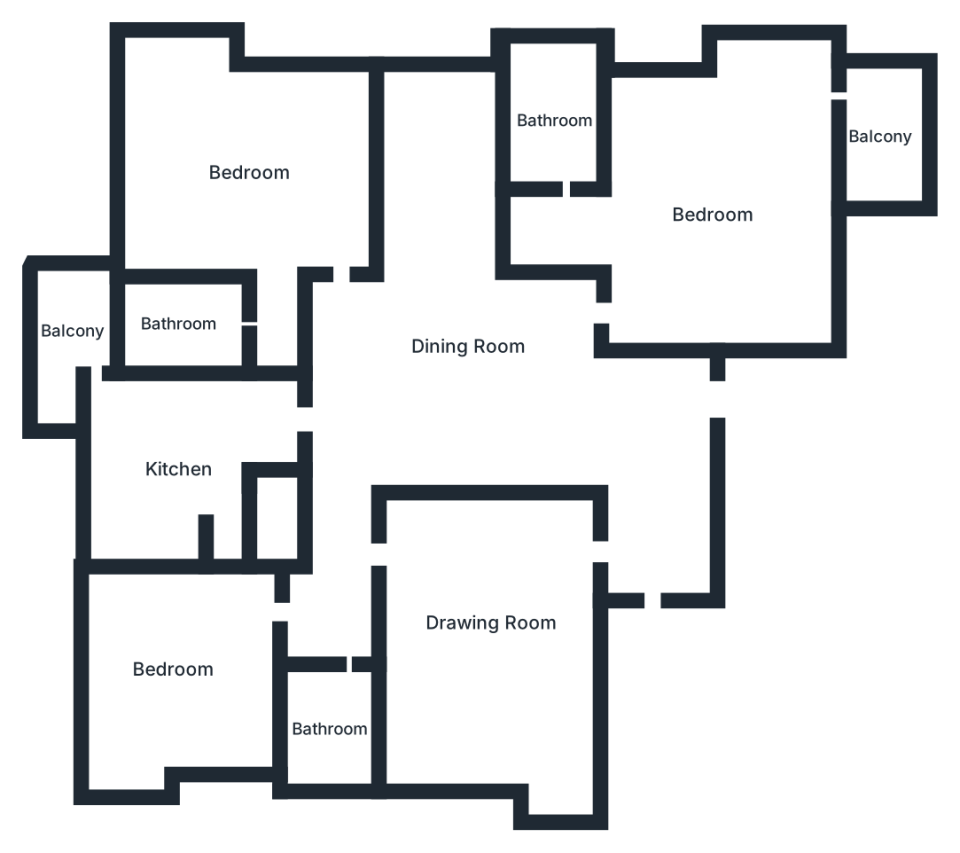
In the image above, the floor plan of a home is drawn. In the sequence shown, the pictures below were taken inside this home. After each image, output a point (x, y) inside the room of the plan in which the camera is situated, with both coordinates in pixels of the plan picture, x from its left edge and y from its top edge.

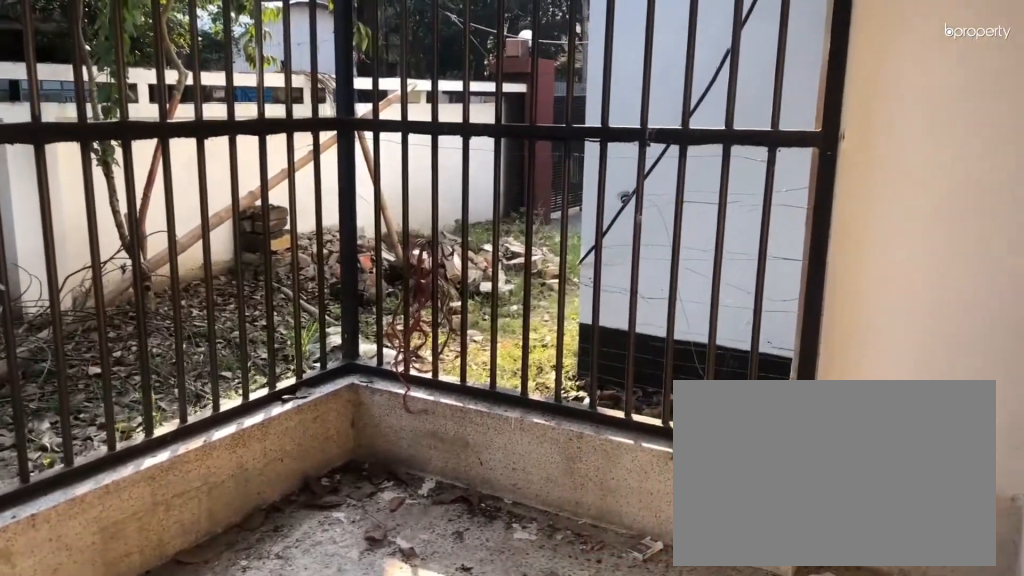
(885, 131)
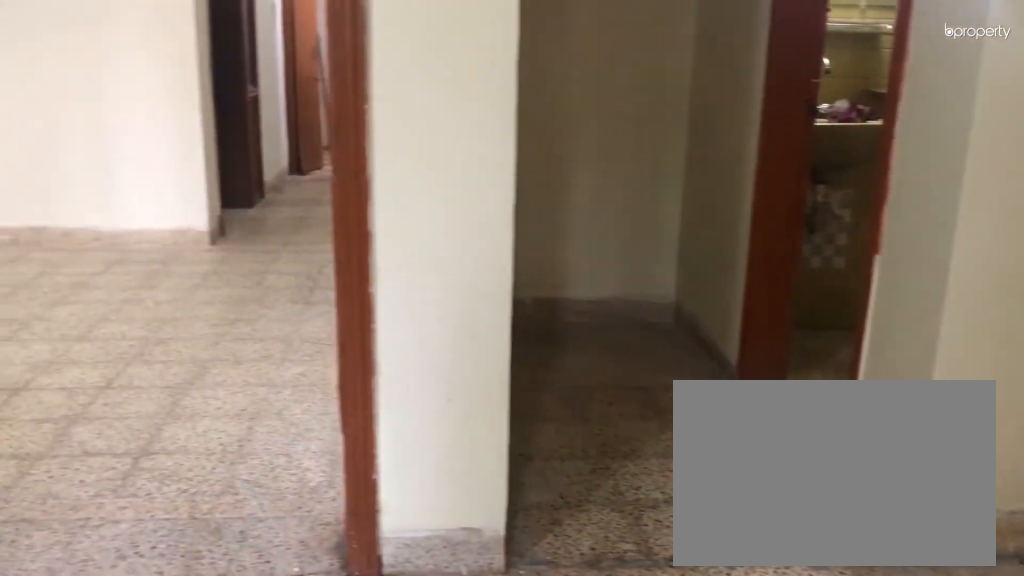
(248, 180)
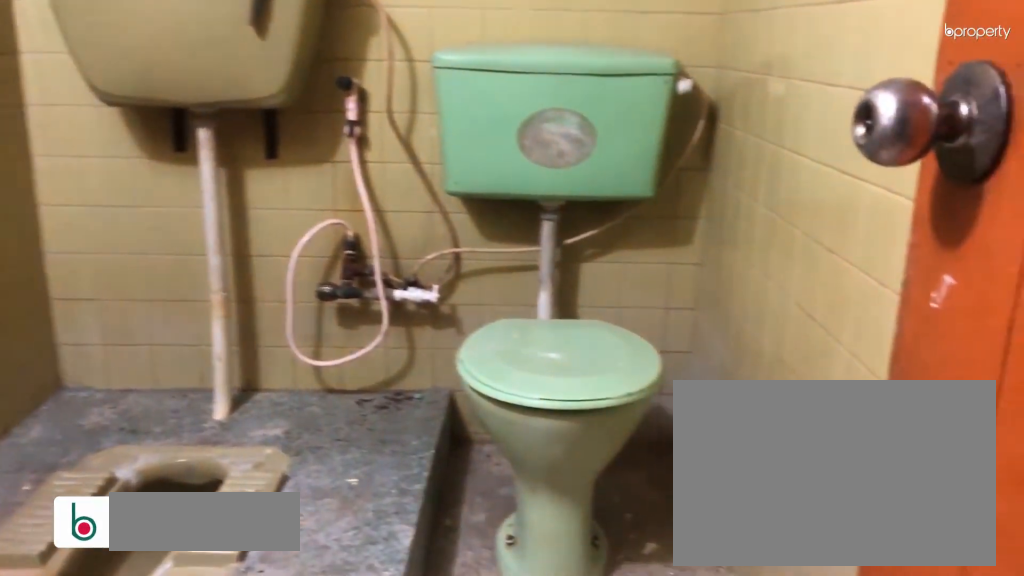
(179, 324)
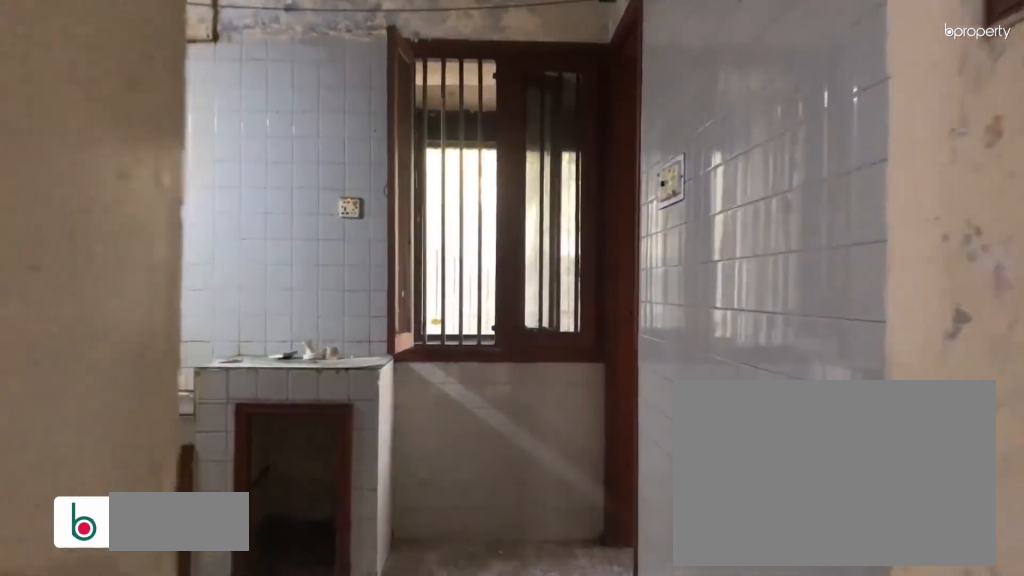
(173, 480)
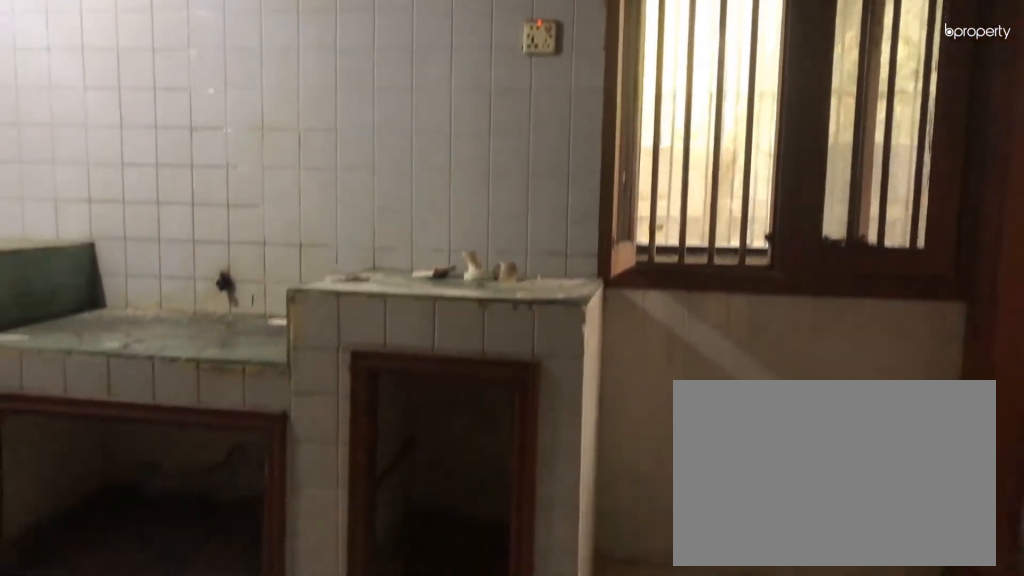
(173, 480)
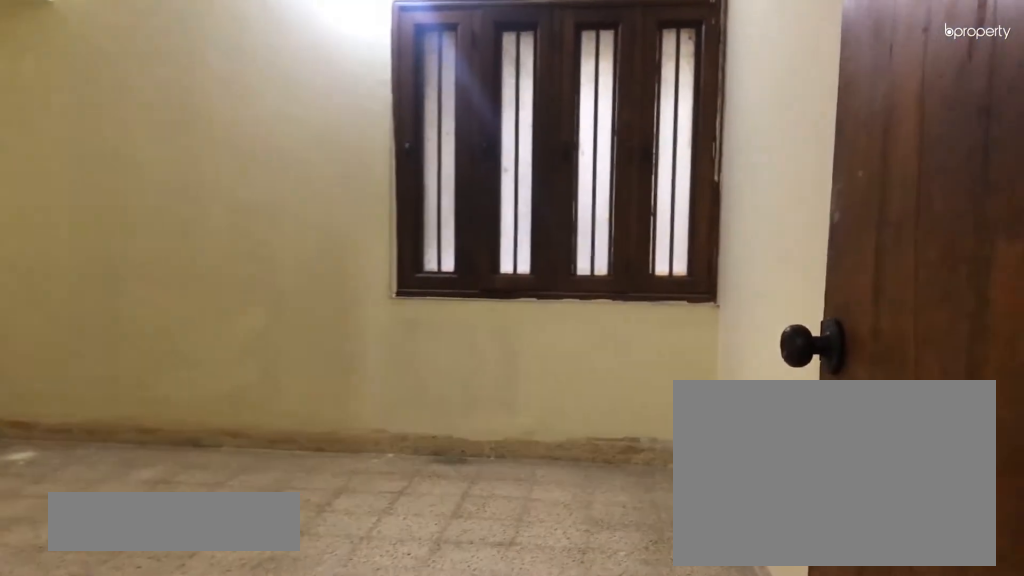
(179, 667)
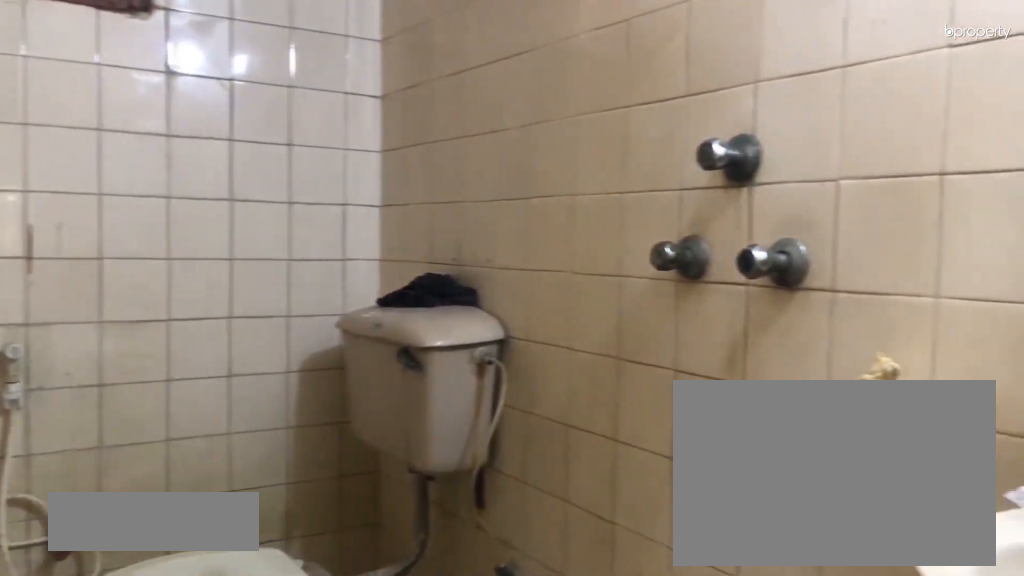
(329, 731)
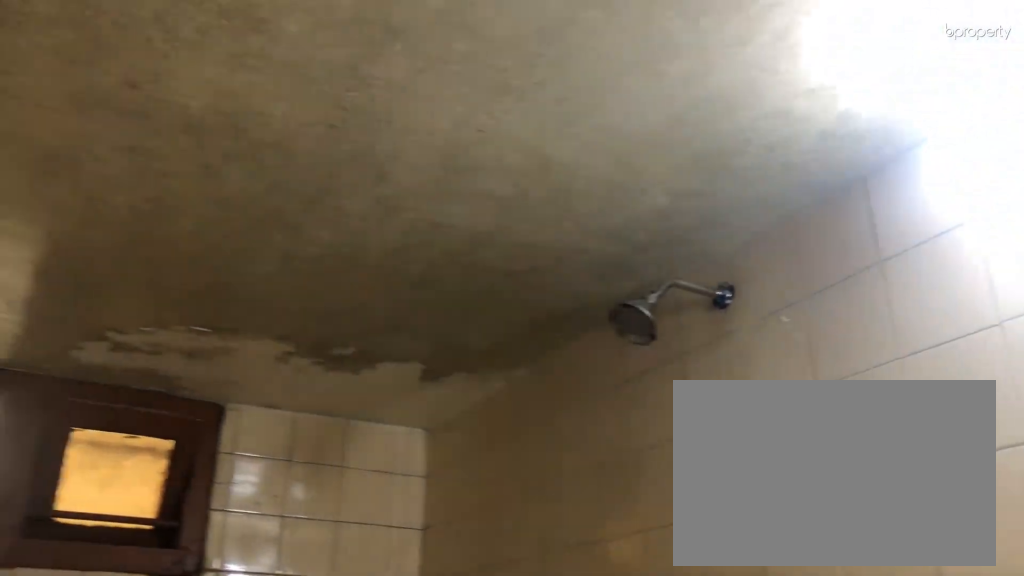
(329, 731)
